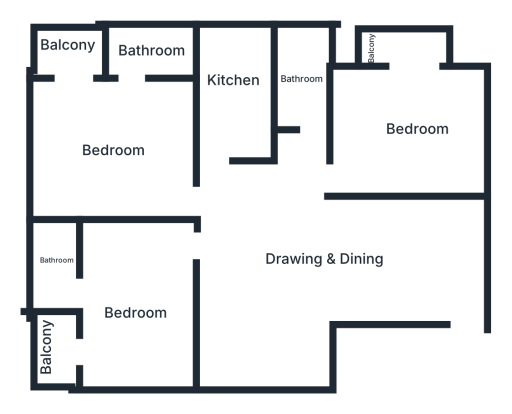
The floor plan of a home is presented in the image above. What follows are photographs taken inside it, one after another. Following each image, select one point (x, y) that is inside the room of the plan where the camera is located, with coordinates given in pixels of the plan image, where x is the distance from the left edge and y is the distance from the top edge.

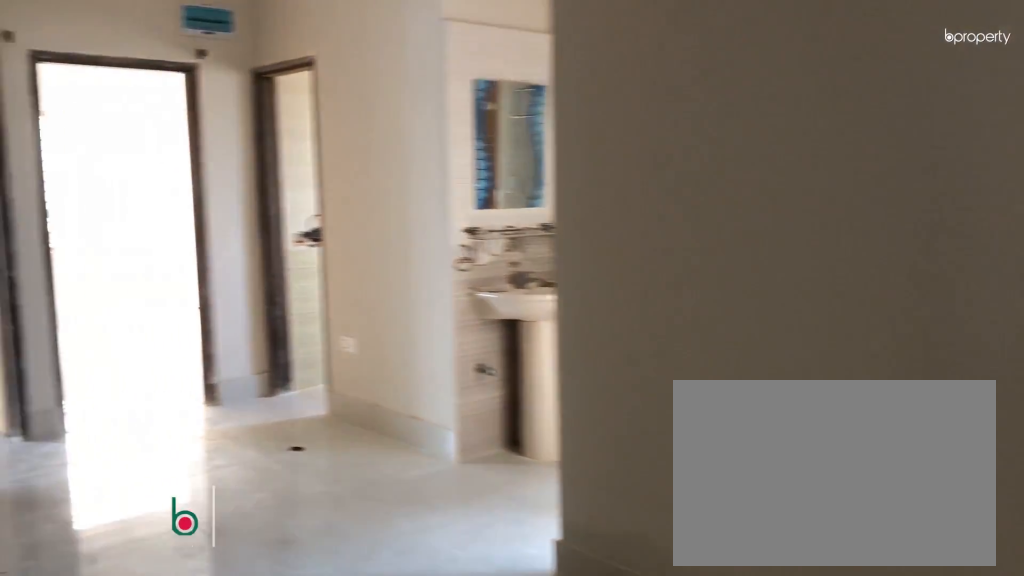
(334, 250)
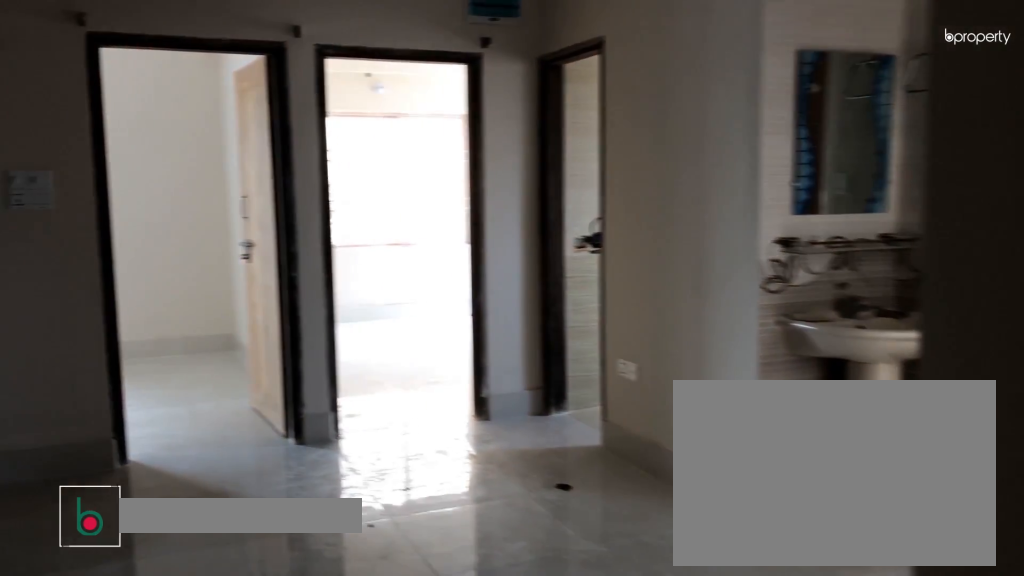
(334, 250)
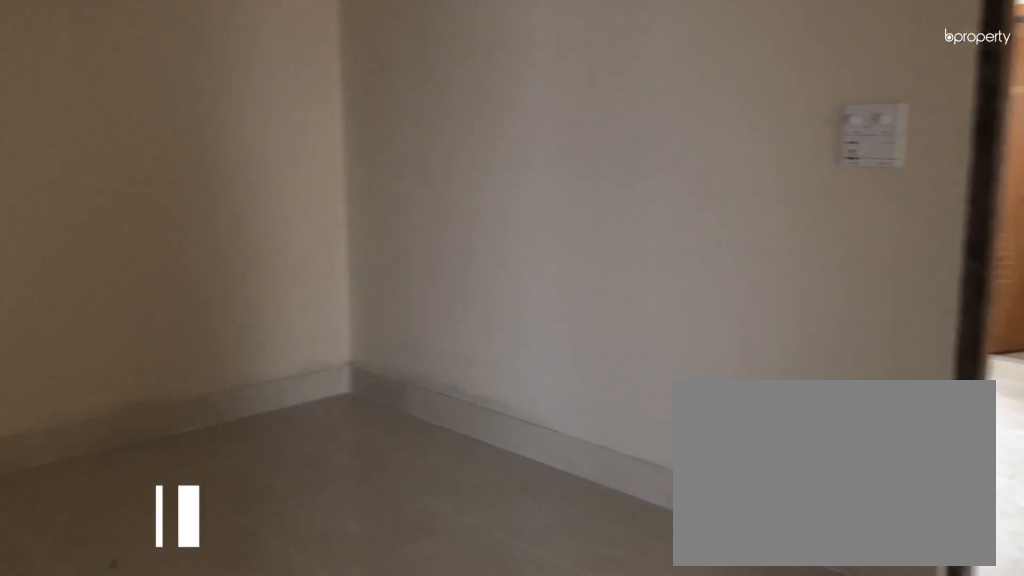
(258, 335)
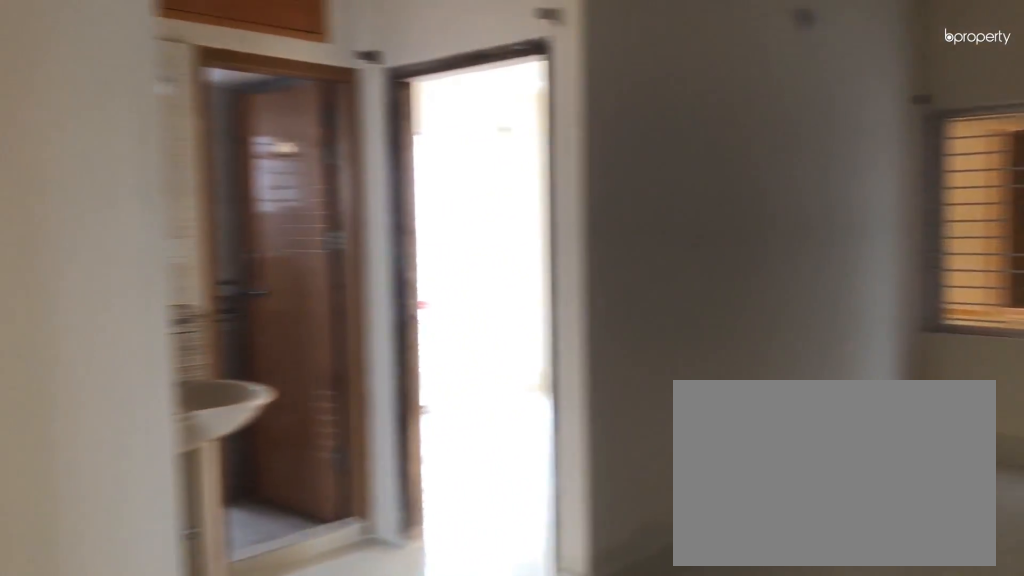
(305, 262)
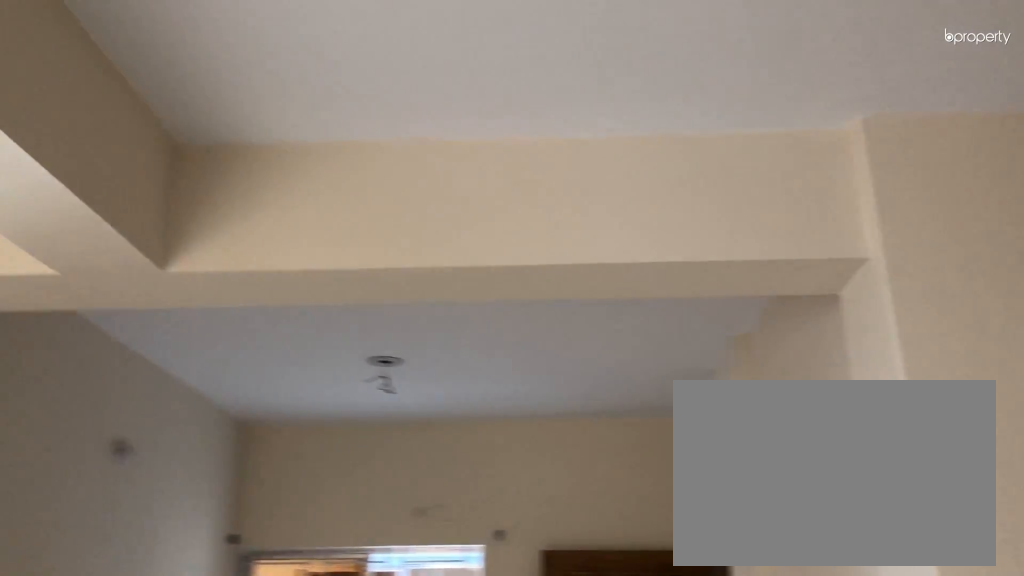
(305, 261)
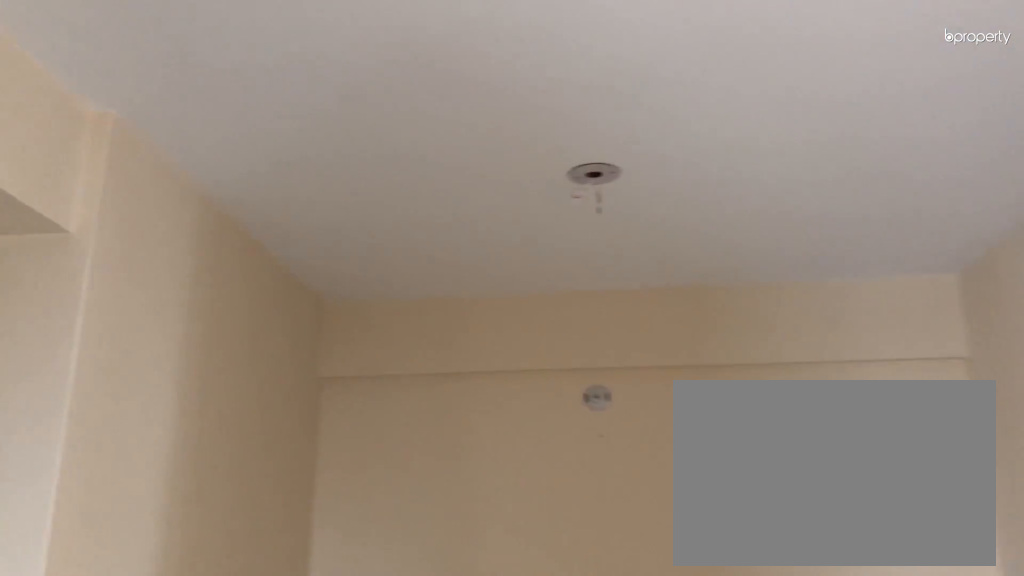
(273, 311)
